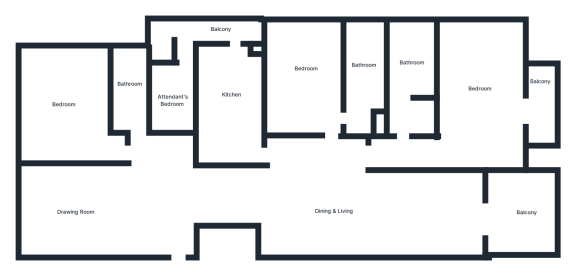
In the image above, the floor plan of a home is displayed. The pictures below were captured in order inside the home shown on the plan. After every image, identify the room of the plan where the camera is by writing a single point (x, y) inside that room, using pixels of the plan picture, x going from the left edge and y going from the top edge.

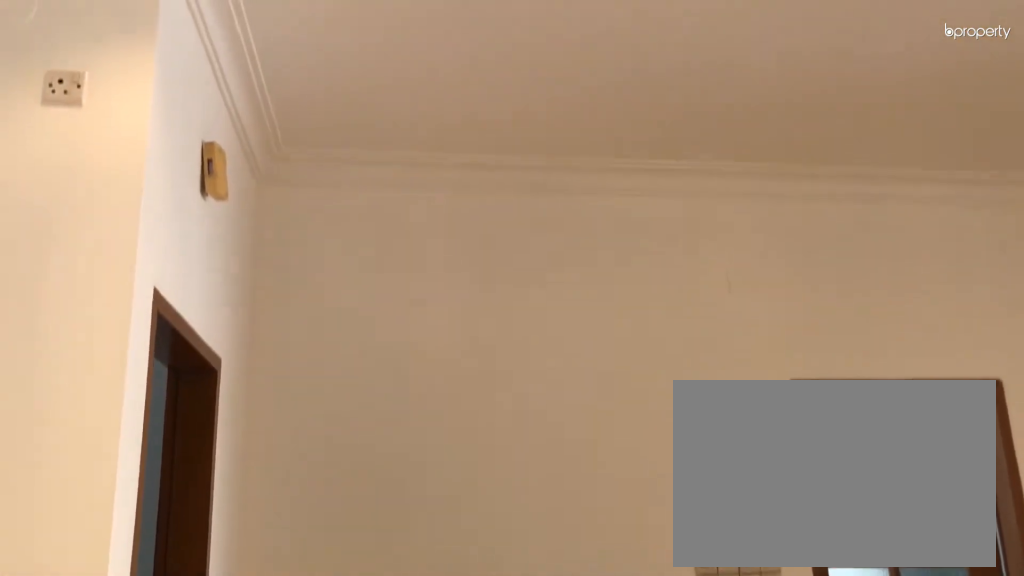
(316, 195)
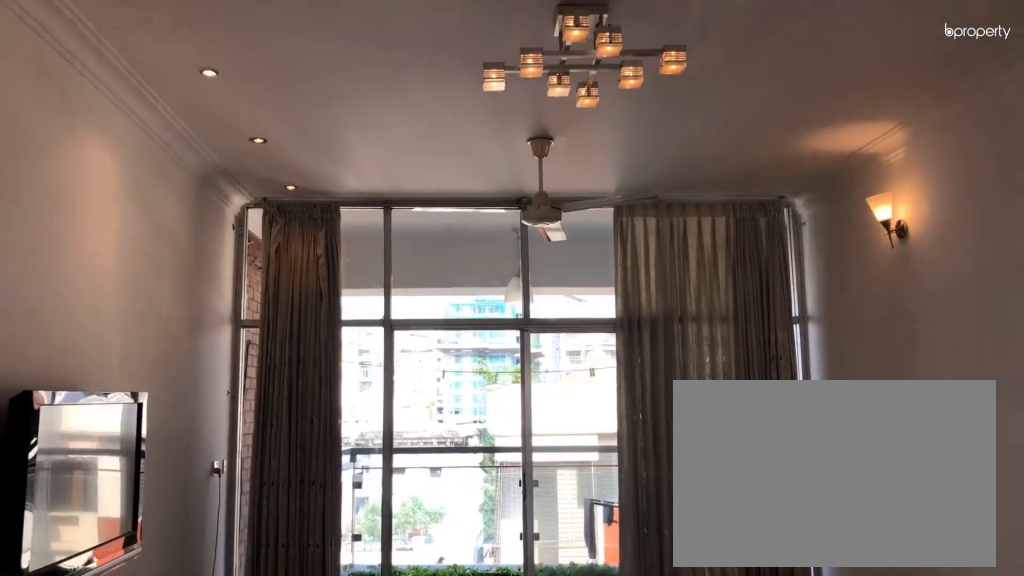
(414, 209)
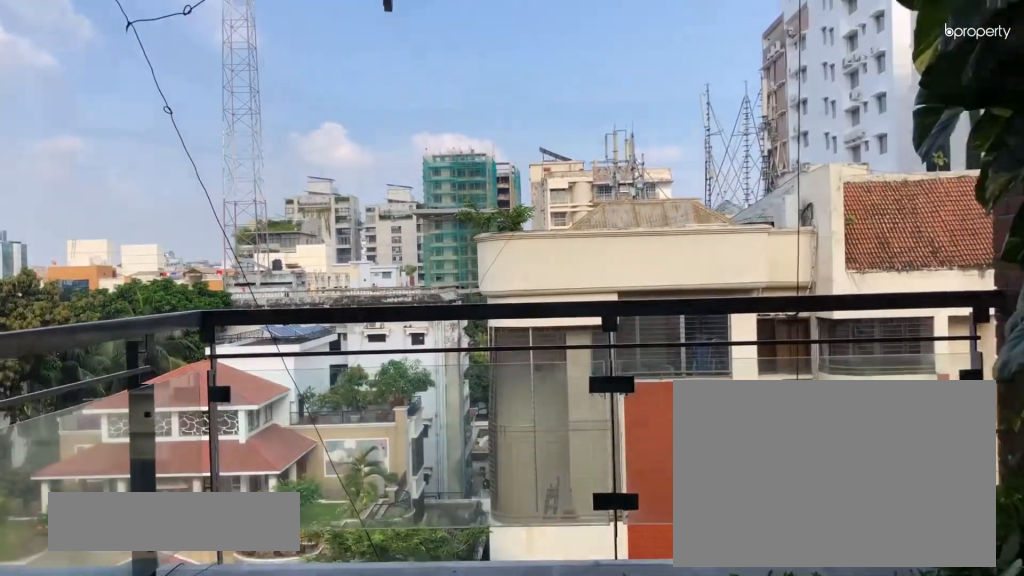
(502, 216)
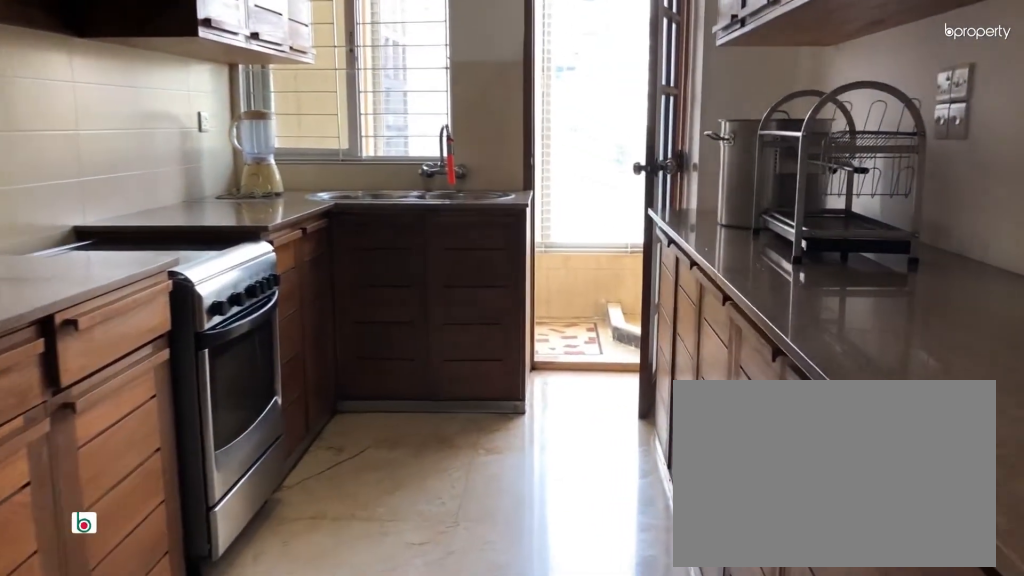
(227, 104)
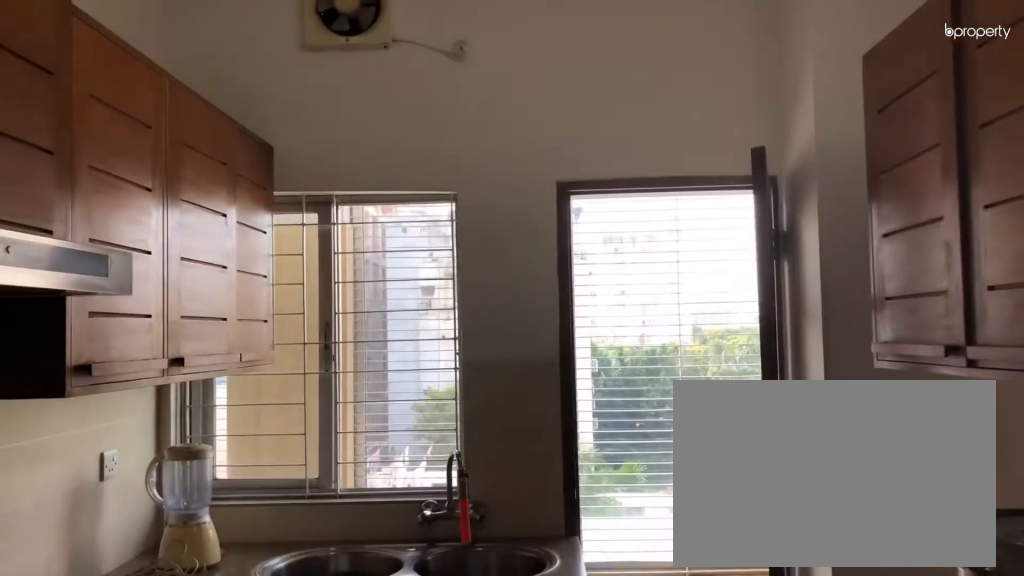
(225, 104)
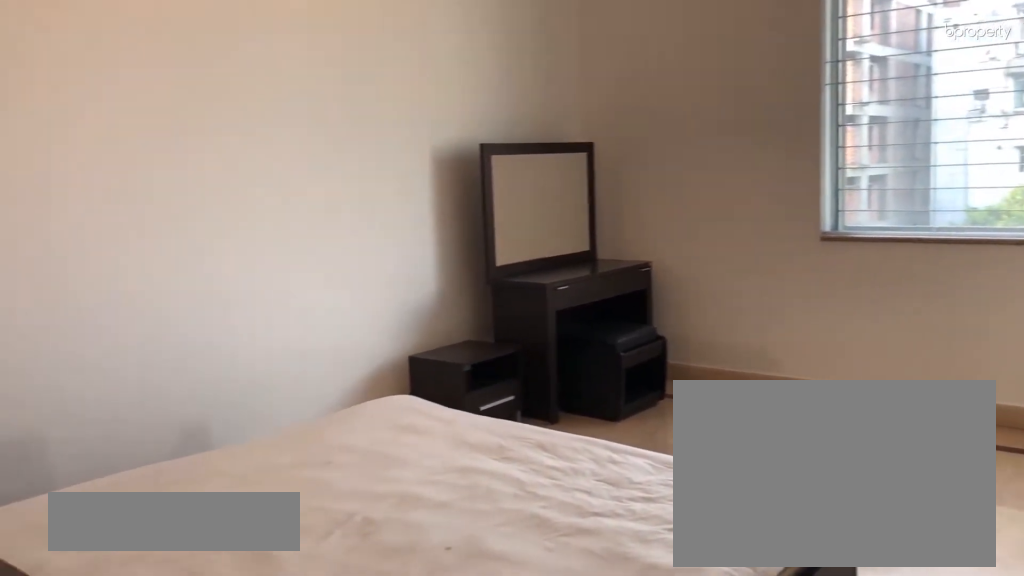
(303, 71)
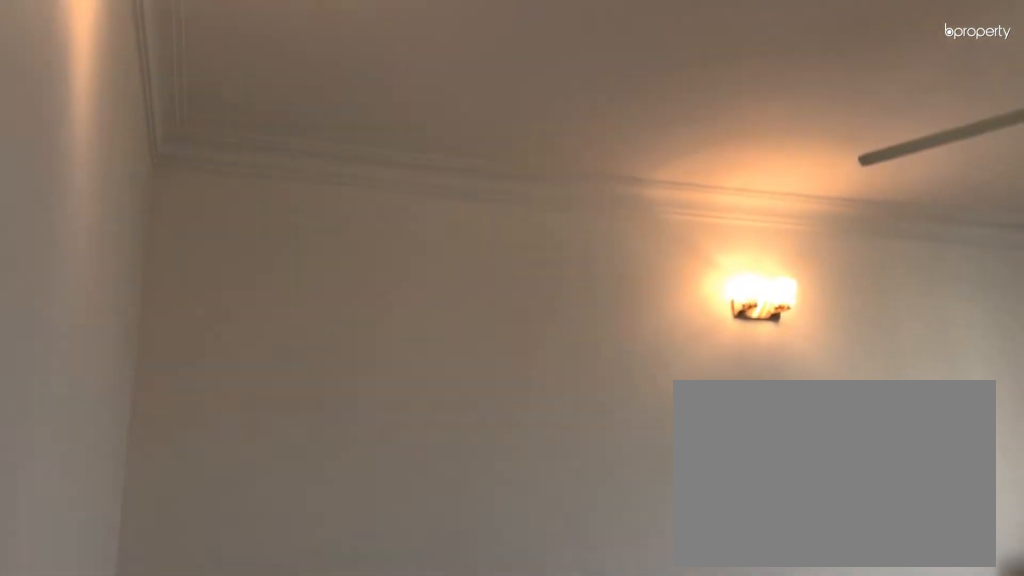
(303, 71)
